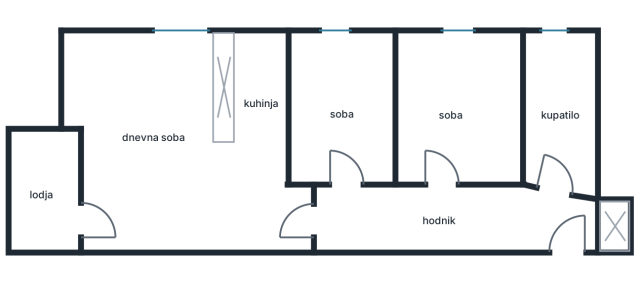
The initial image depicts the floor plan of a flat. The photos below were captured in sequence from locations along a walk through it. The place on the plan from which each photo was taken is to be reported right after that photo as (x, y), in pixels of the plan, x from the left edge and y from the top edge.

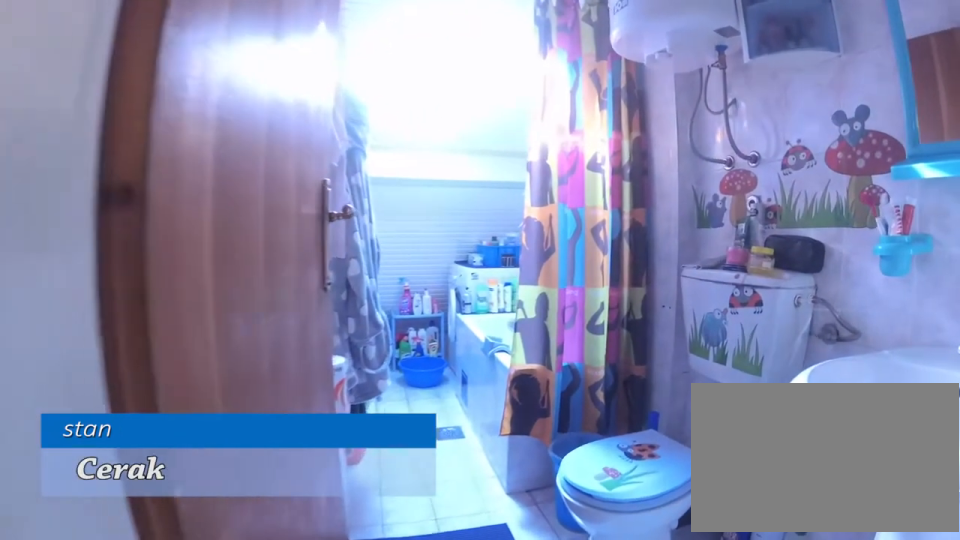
(554, 209)
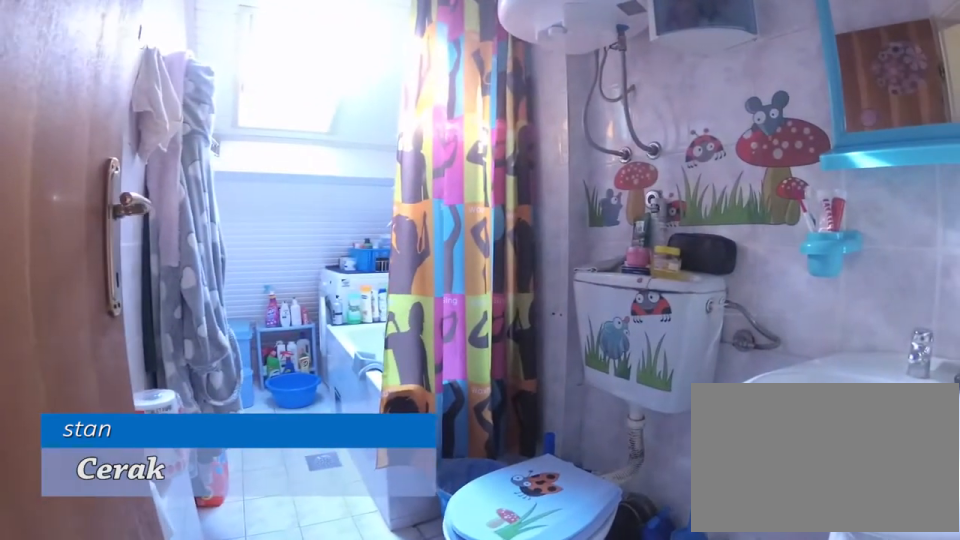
(554, 192)
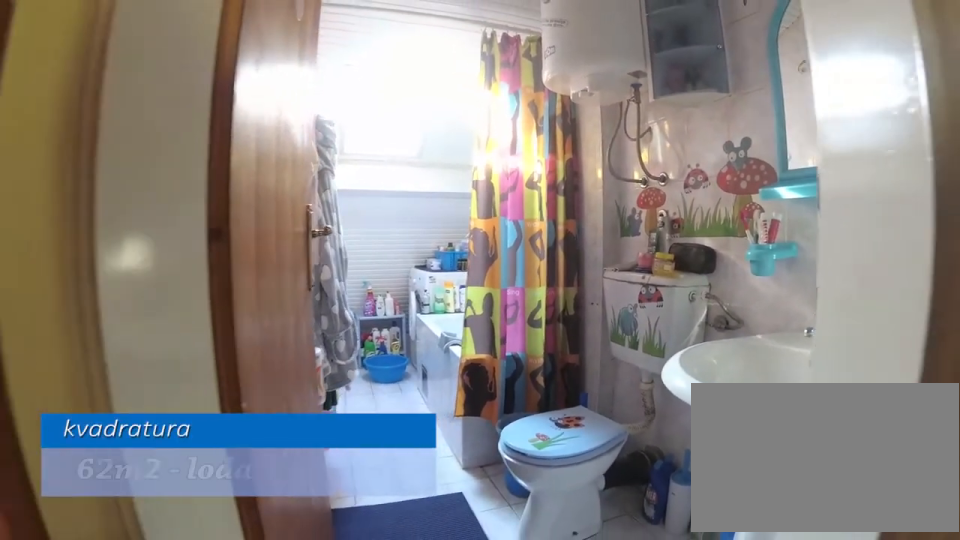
(554, 204)
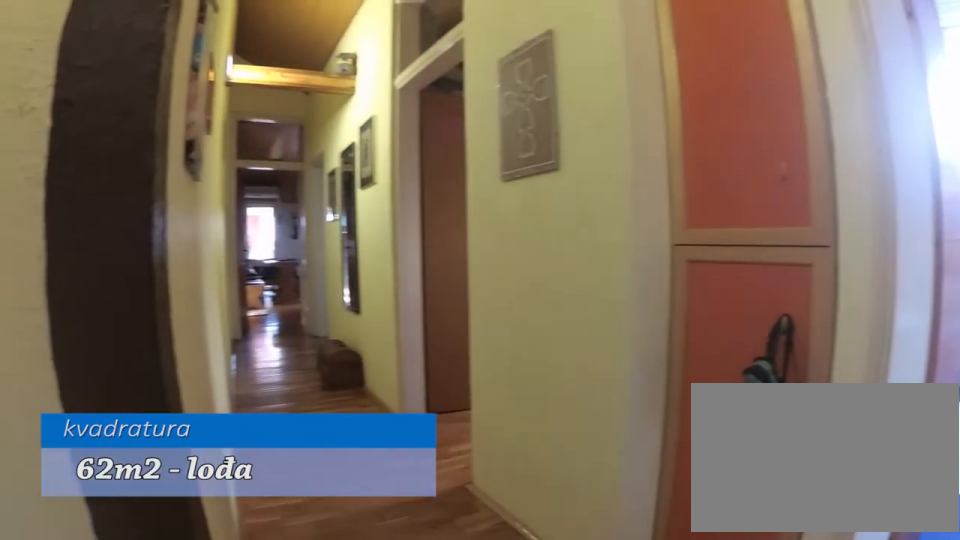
(575, 217)
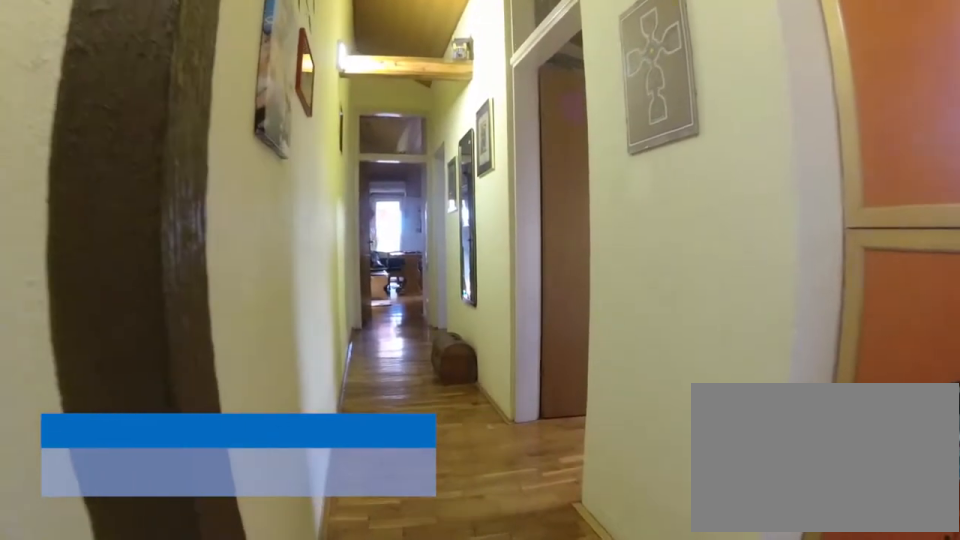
(574, 218)
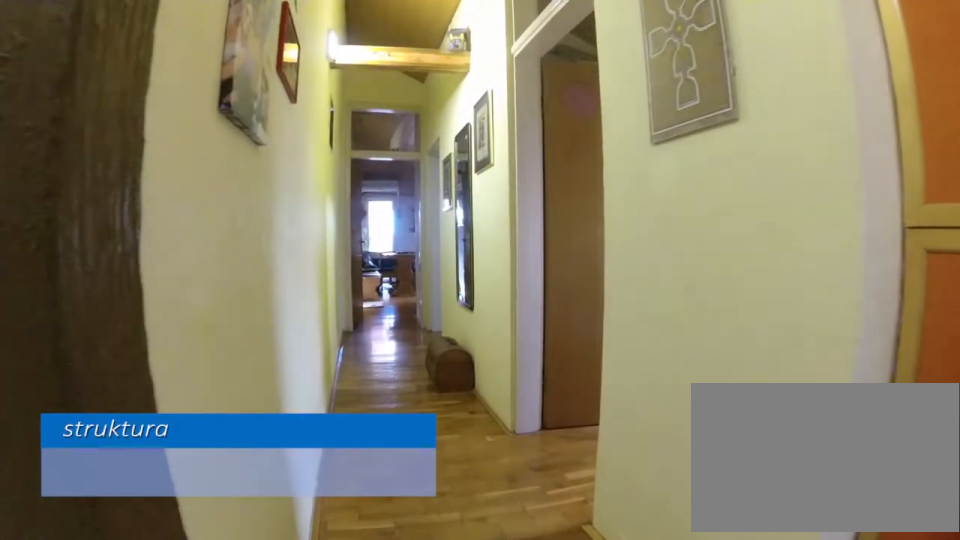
(566, 218)
